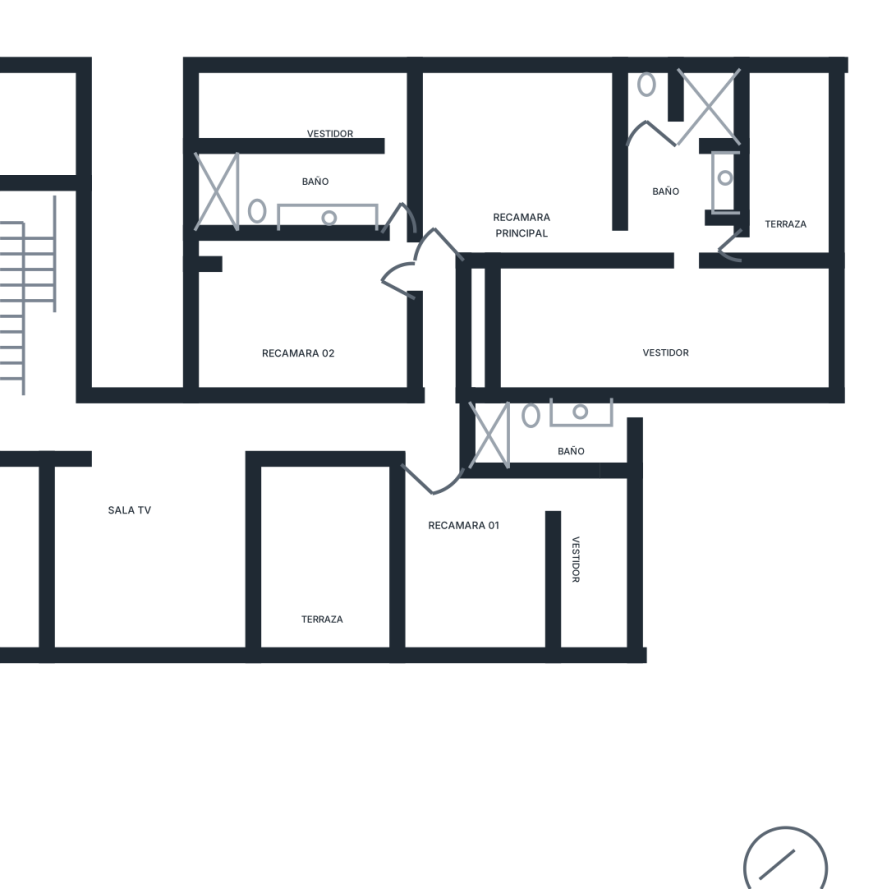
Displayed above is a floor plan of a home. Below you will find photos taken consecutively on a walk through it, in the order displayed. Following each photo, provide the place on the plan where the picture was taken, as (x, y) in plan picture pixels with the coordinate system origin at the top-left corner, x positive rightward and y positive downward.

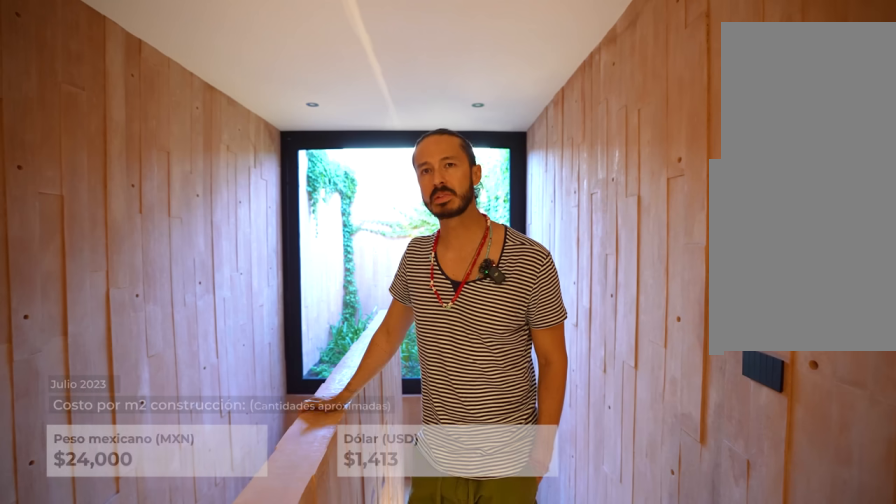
(61, 407)
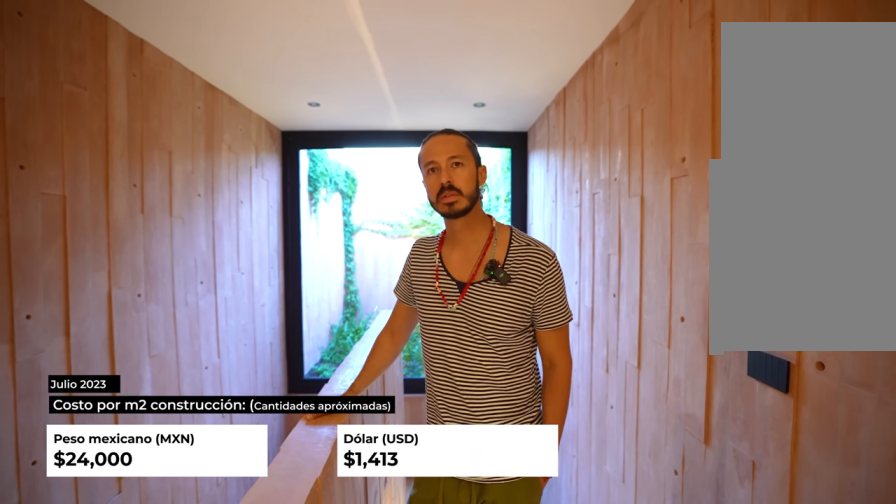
(54, 413)
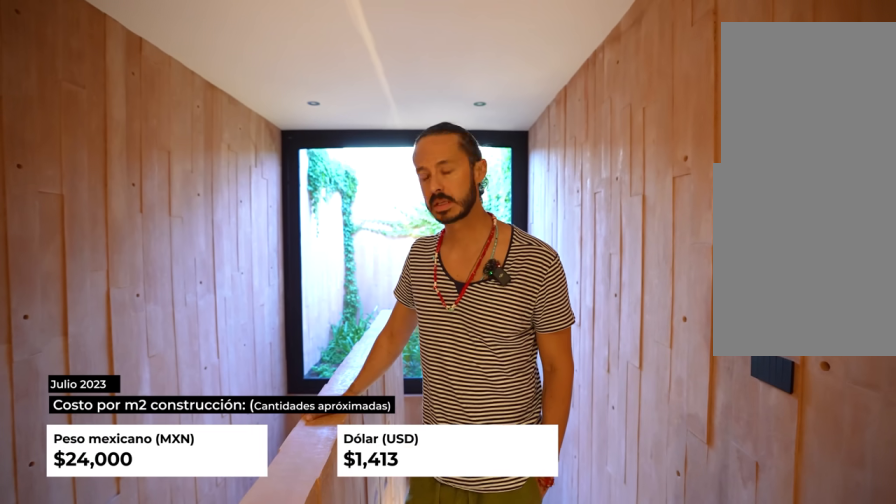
(54, 413)
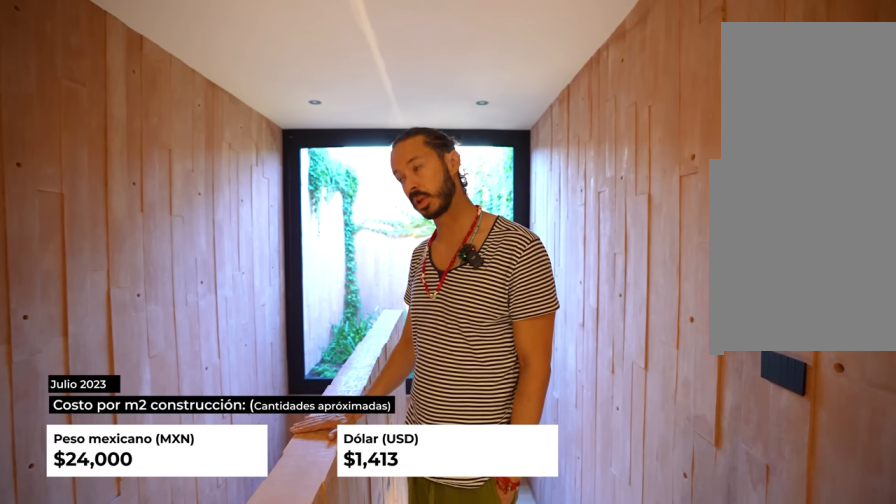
(54, 413)
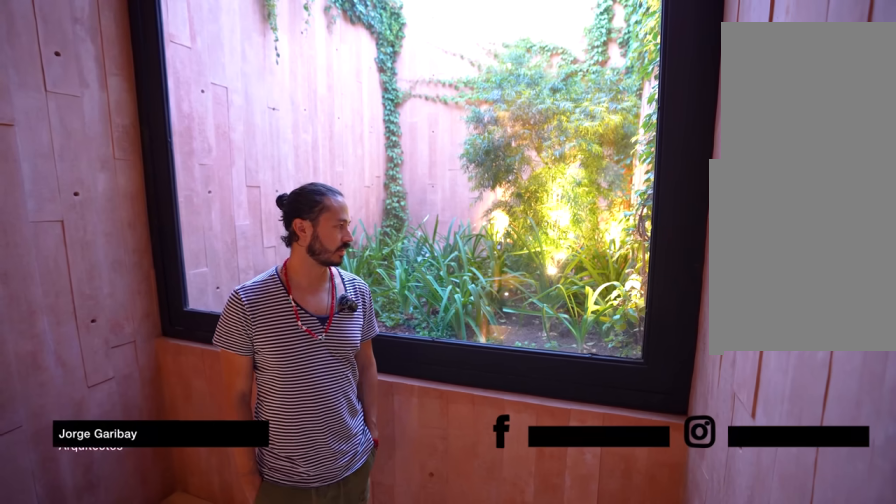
(64, 344)
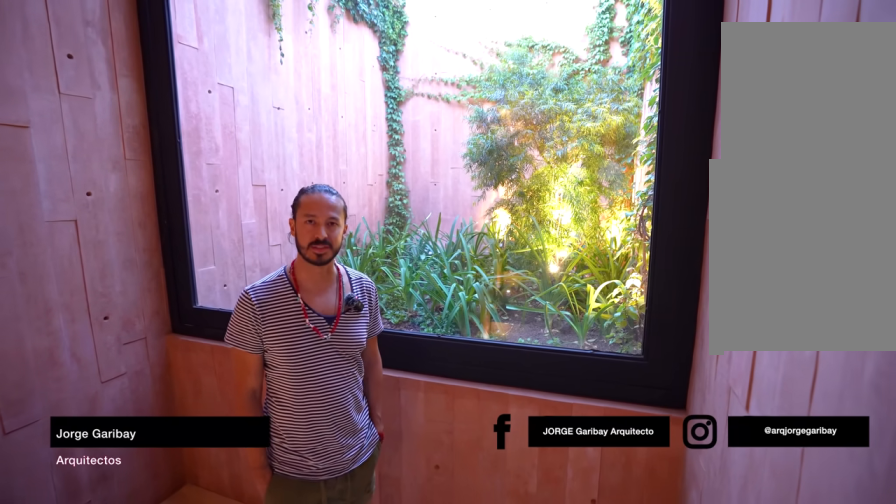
(58, 261)
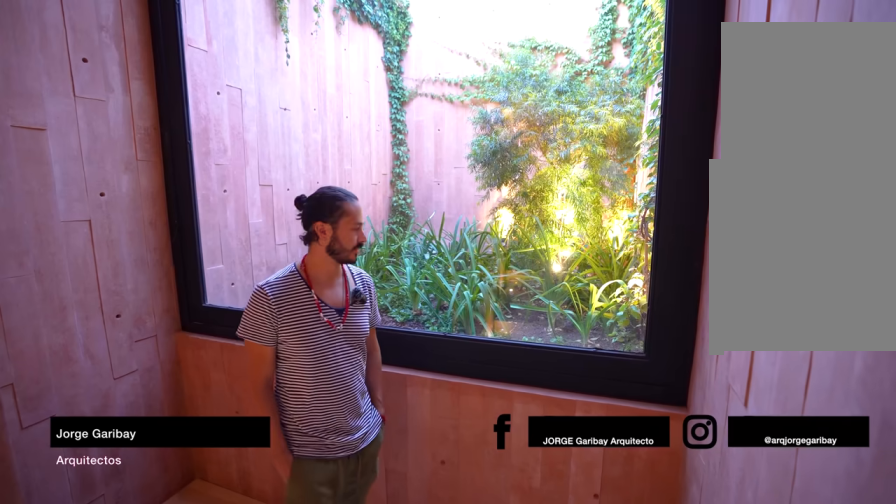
(51, 250)
